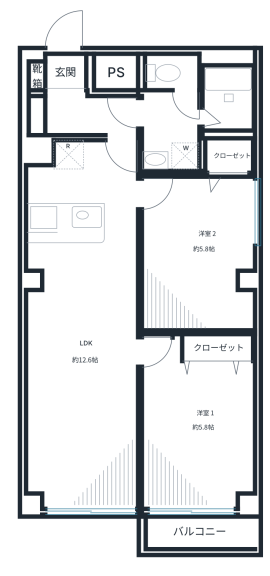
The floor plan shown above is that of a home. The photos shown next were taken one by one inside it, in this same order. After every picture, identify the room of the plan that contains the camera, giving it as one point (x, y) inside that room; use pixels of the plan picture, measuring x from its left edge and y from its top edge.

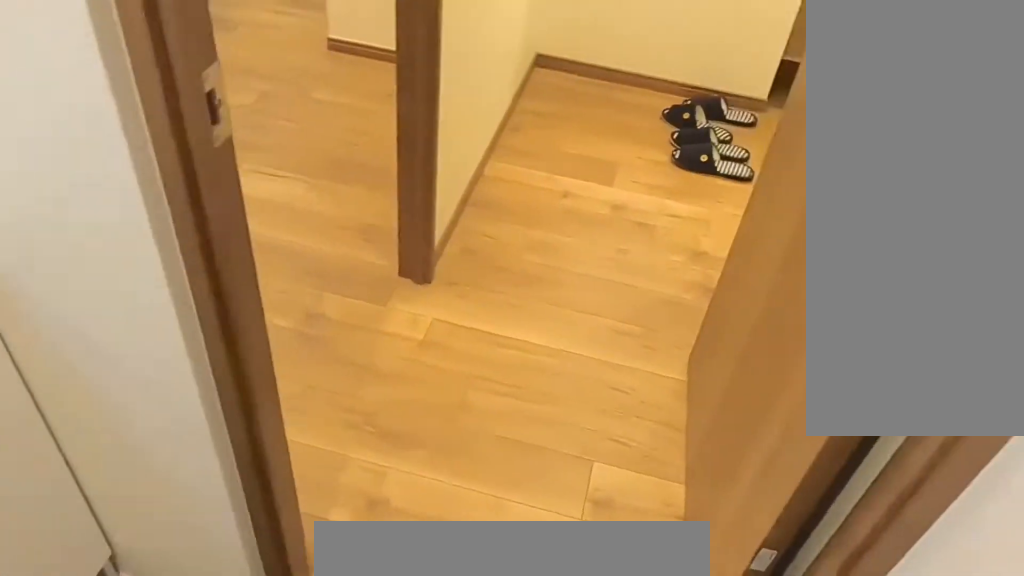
(191, 124)
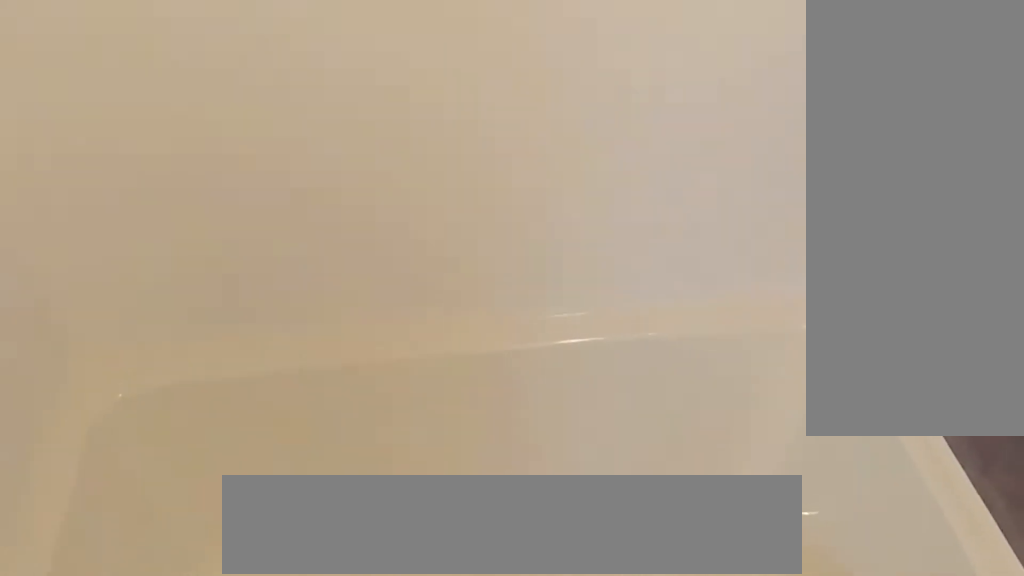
(191, 124)
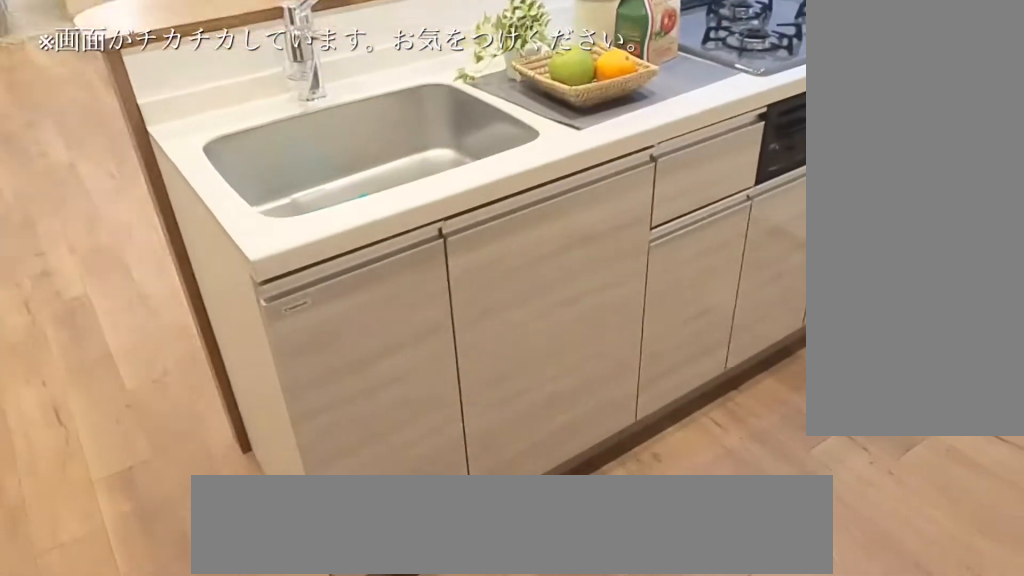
(71, 176)
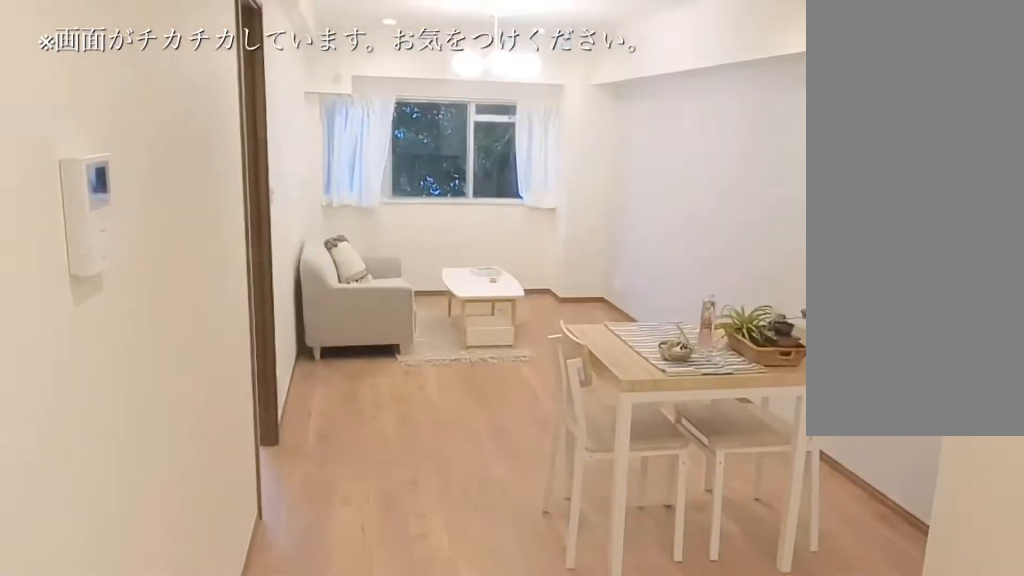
(87, 360)
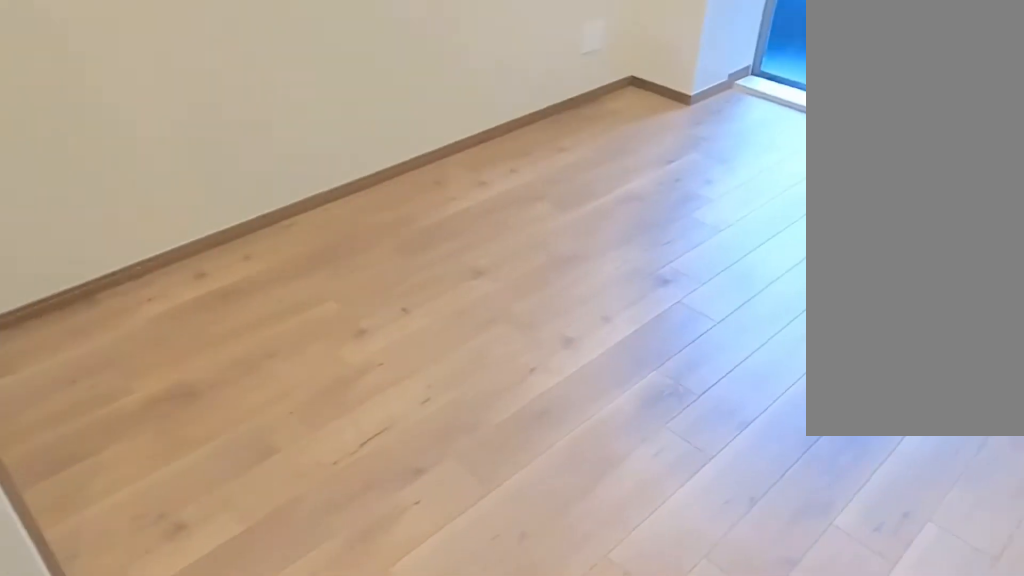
(215, 441)
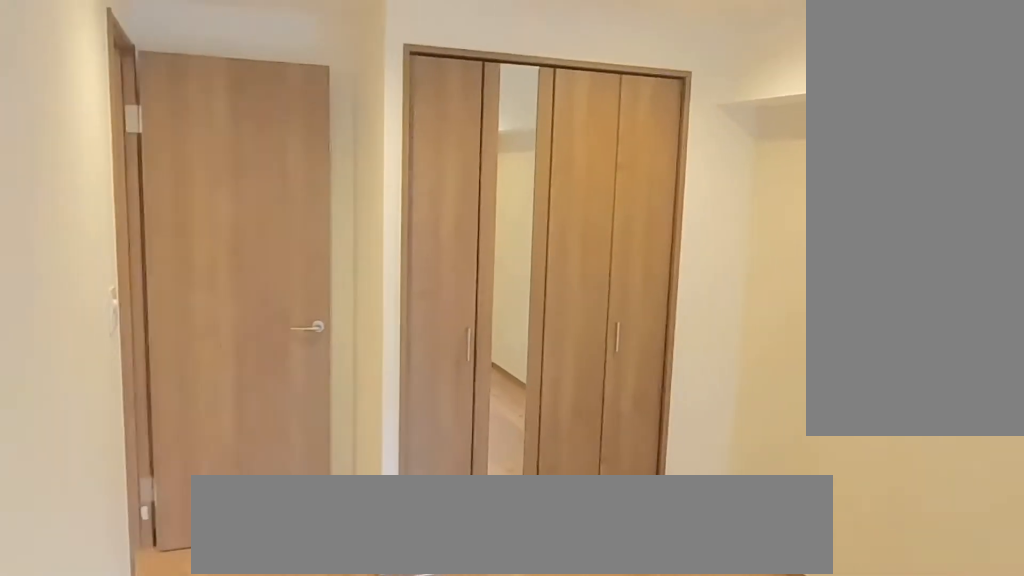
(209, 434)
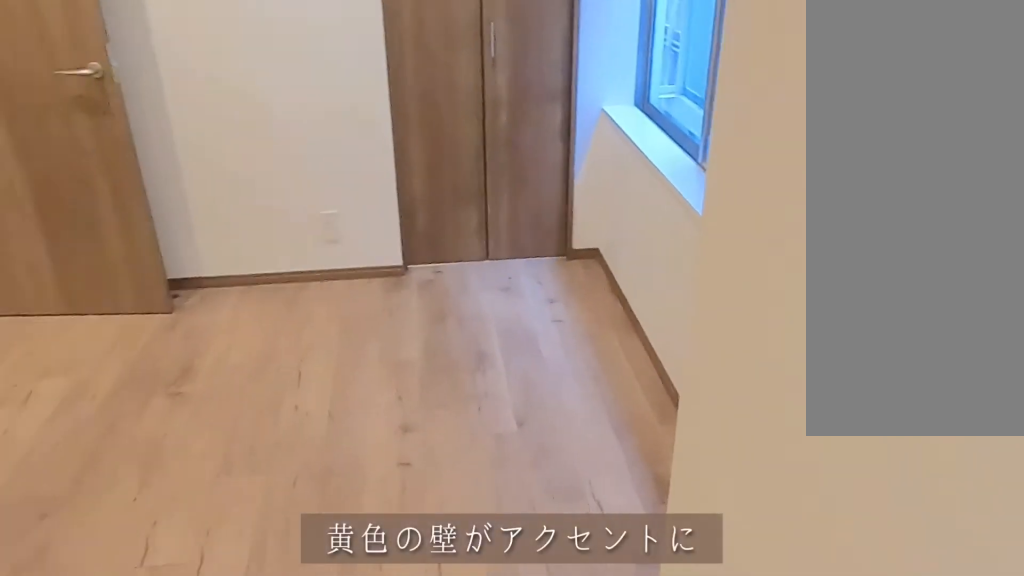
(209, 249)
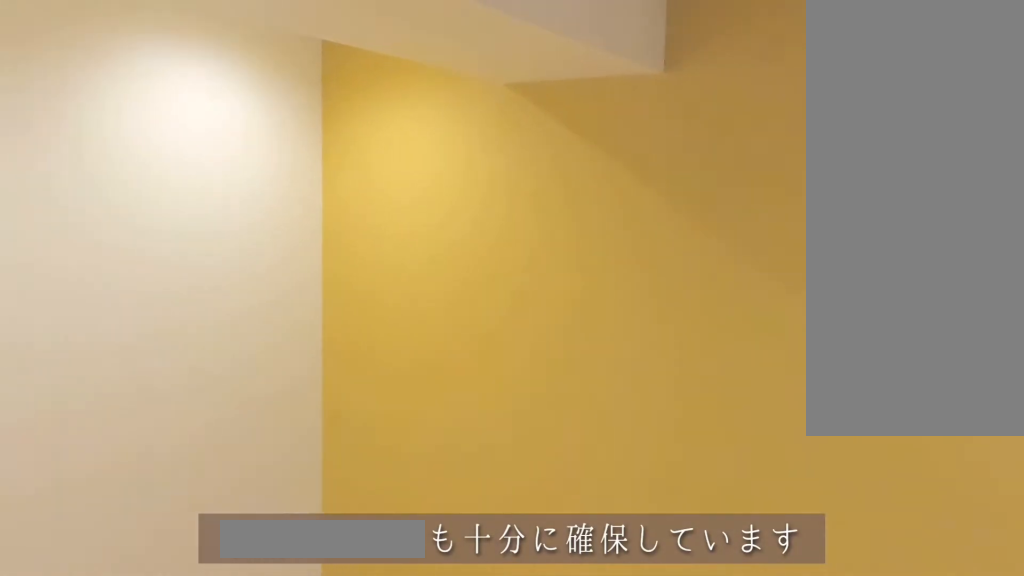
(209, 249)
